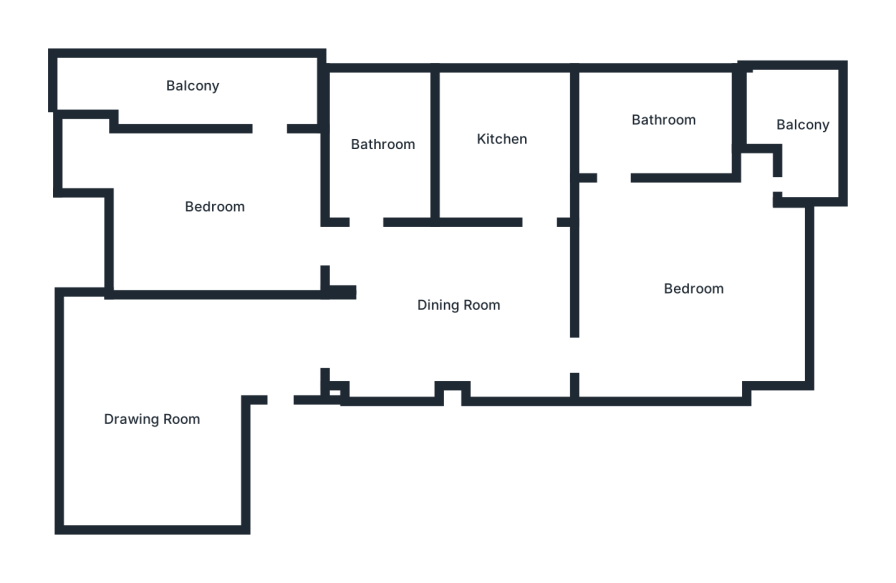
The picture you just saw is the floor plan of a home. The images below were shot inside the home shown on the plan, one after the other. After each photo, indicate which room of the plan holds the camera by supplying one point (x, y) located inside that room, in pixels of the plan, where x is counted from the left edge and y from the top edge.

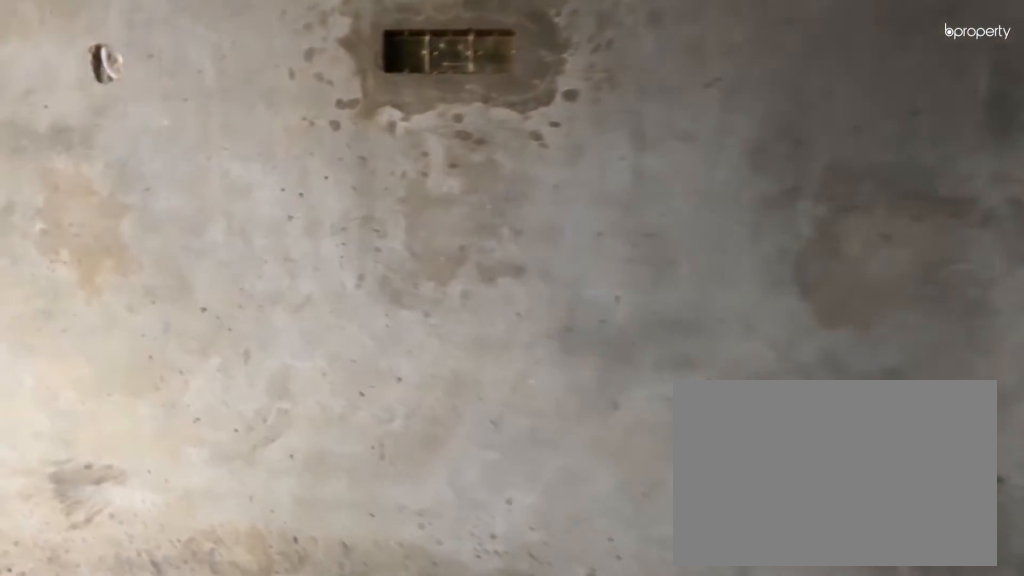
(231, 354)
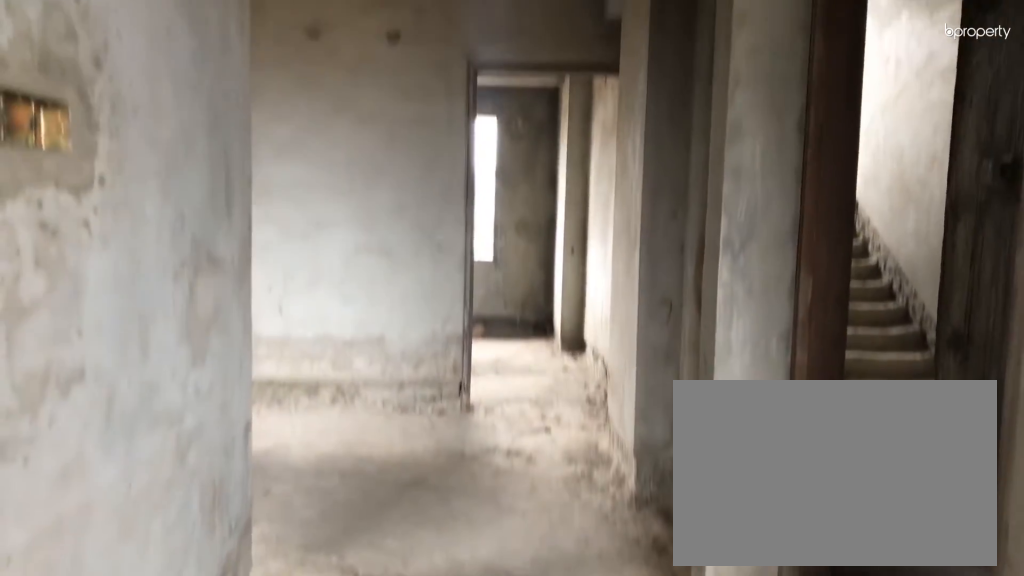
(152, 417)
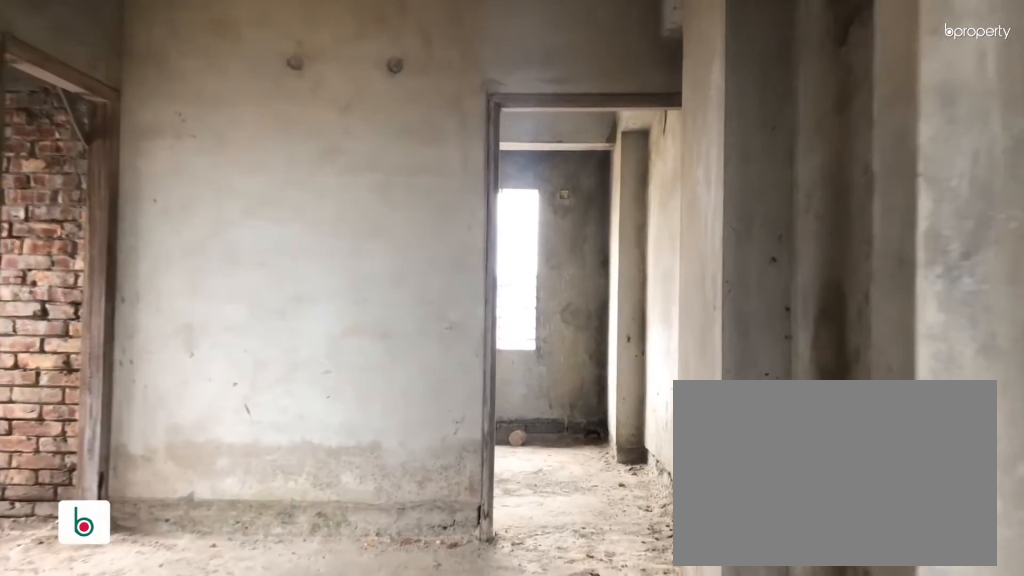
(451, 305)
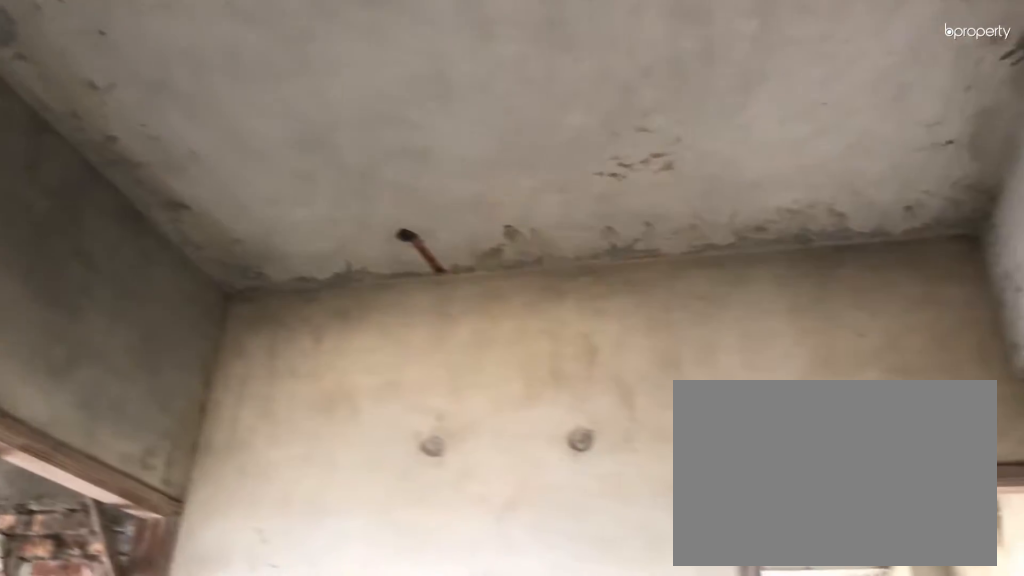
(451, 305)
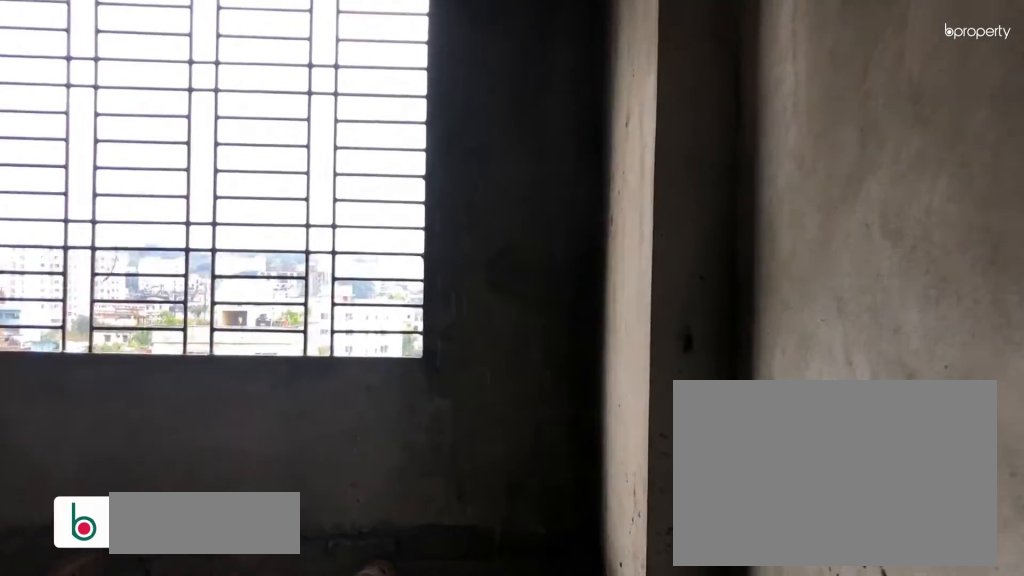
(695, 290)
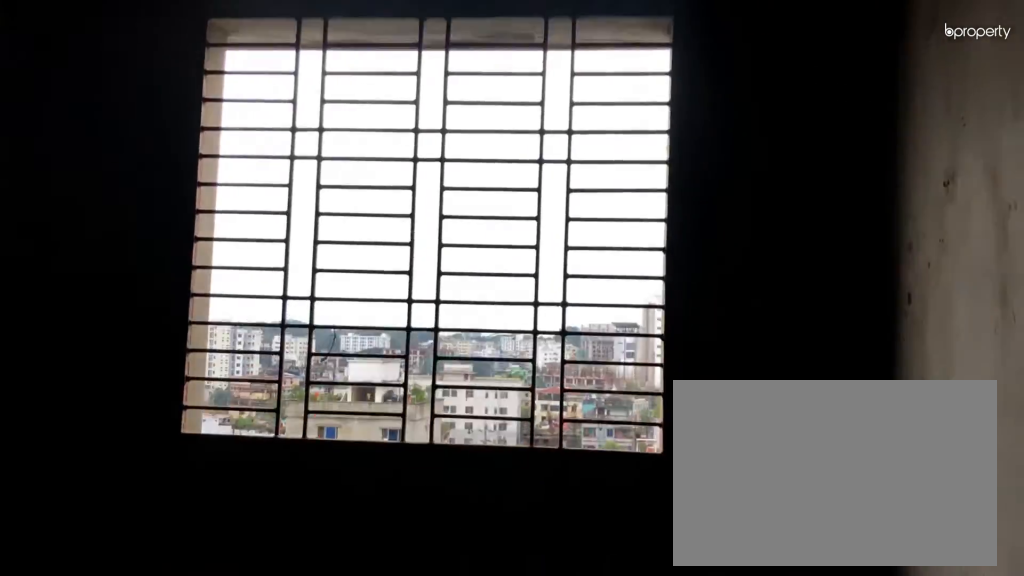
(695, 290)
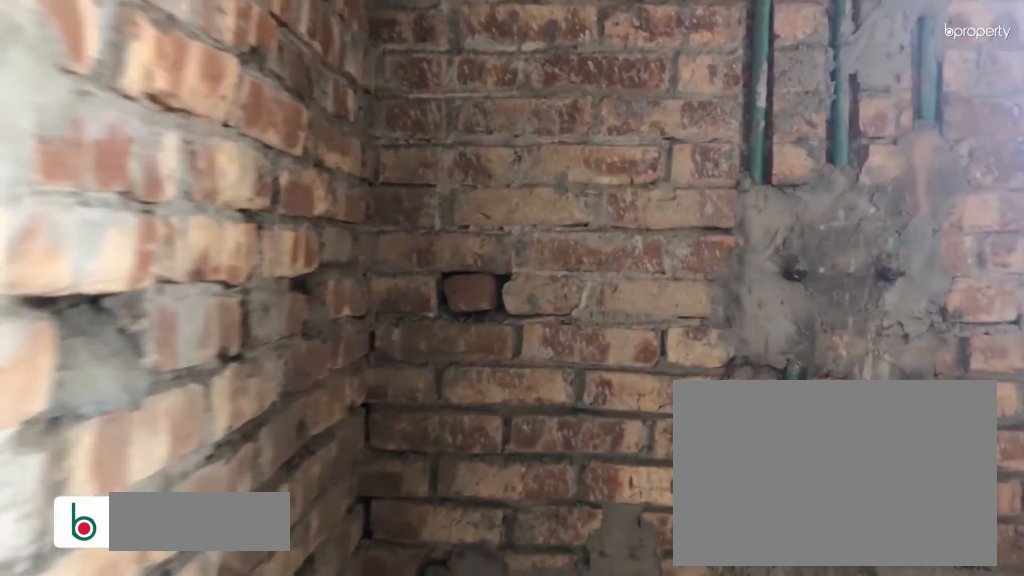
(664, 118)
